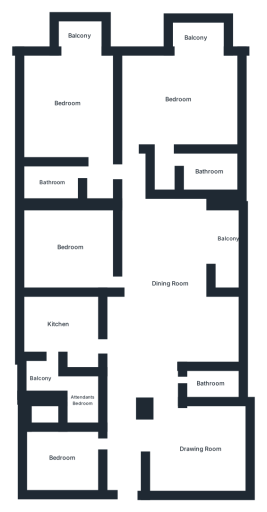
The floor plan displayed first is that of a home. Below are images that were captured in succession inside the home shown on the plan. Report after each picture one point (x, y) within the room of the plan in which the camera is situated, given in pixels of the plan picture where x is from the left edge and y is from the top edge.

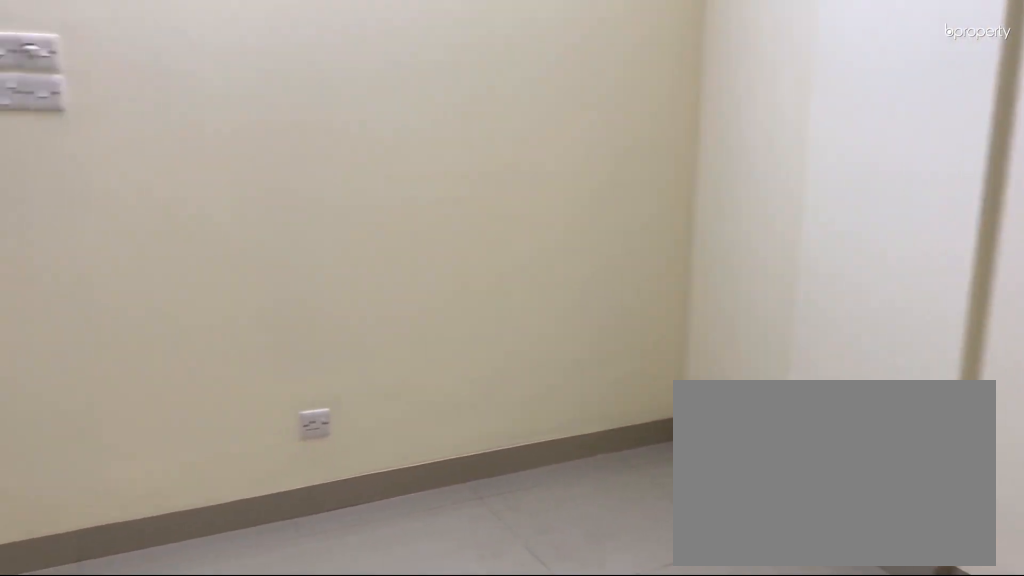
(198, 447)
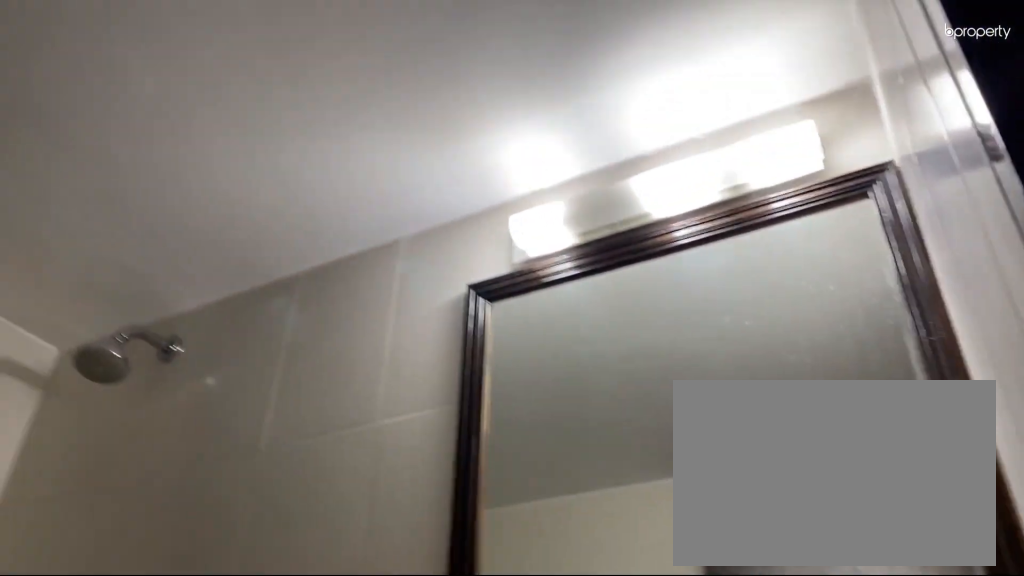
(209, 382)
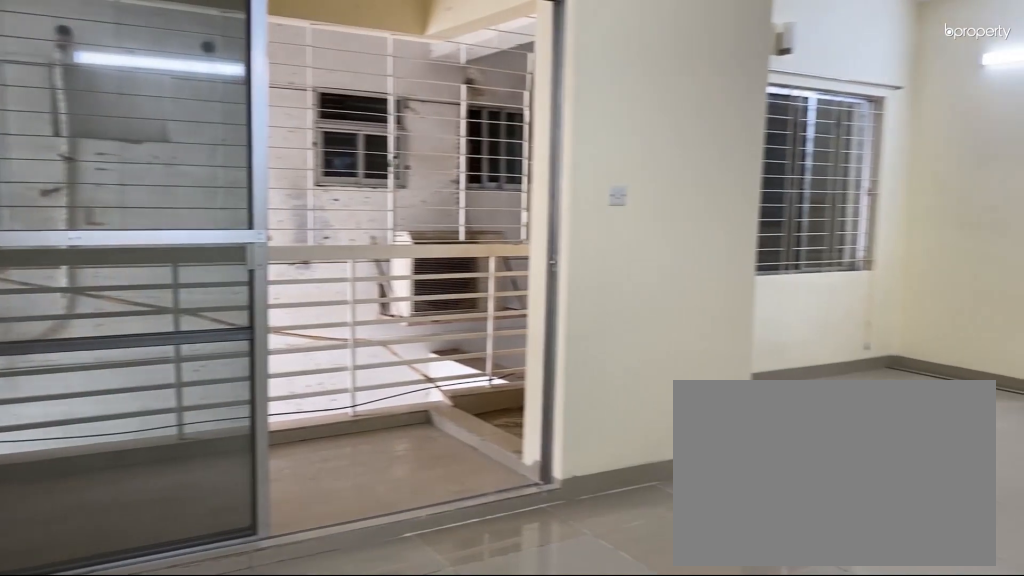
(169, 284)
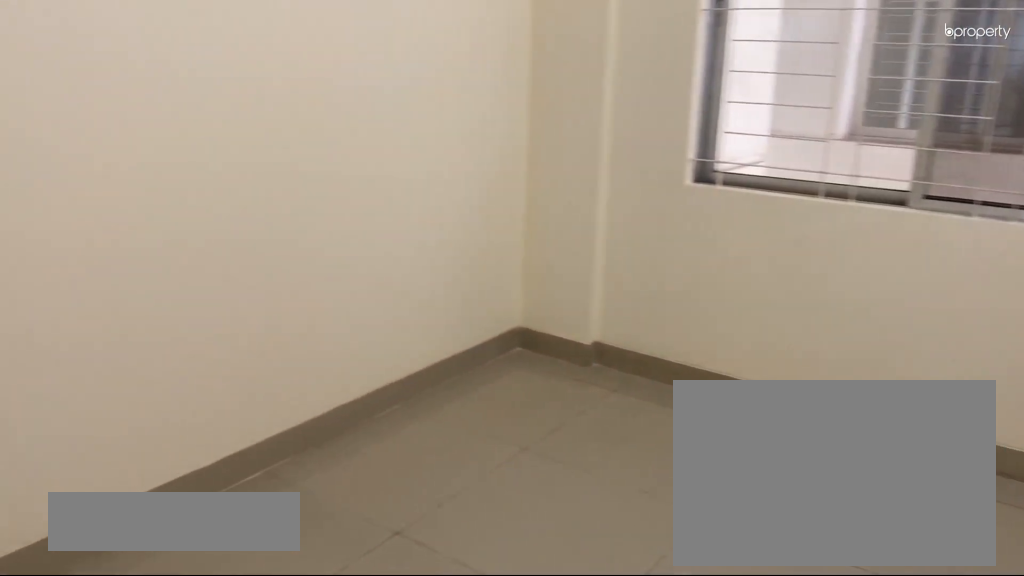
(61, 457)
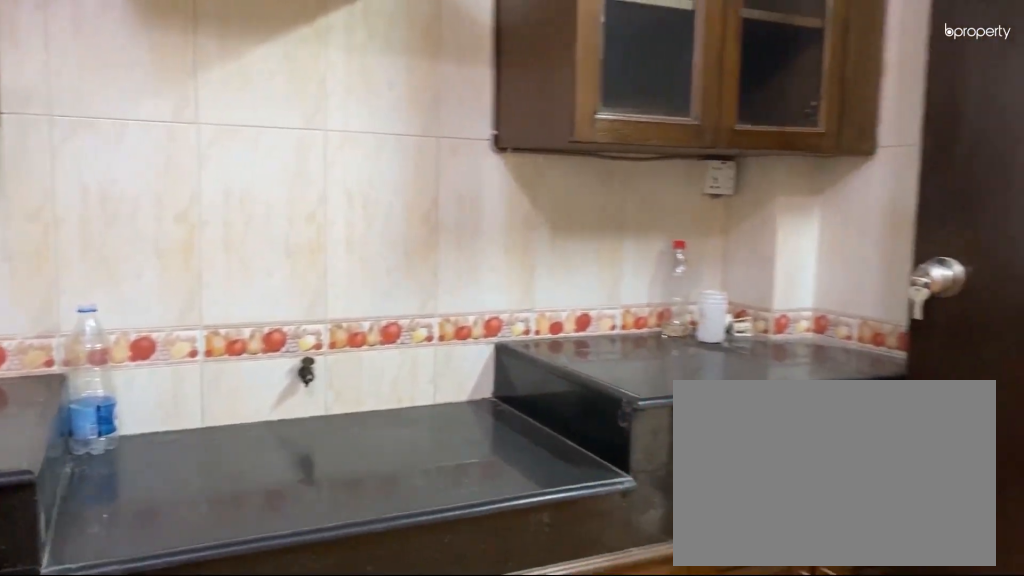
(59, 323)
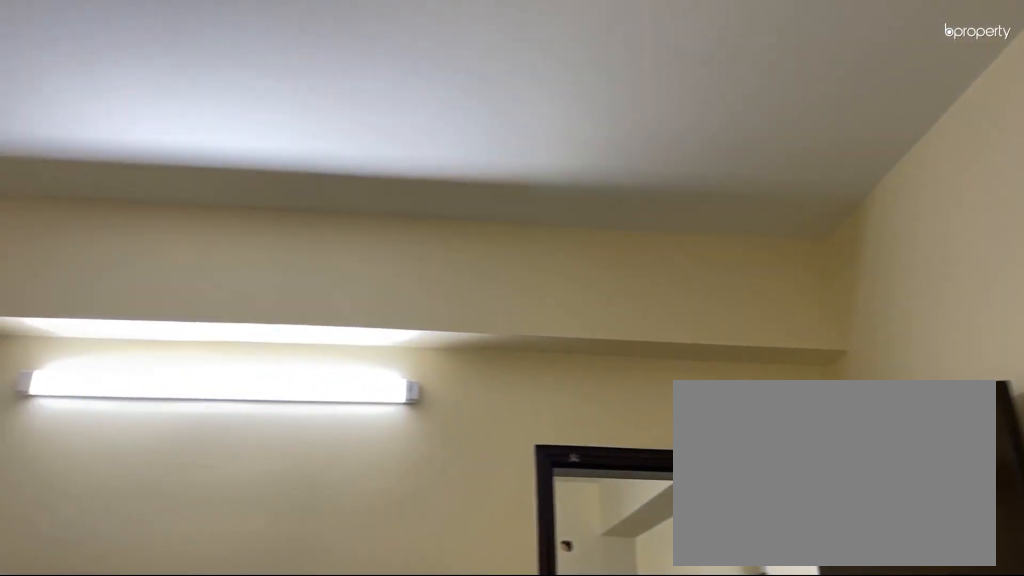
(70, 247)
